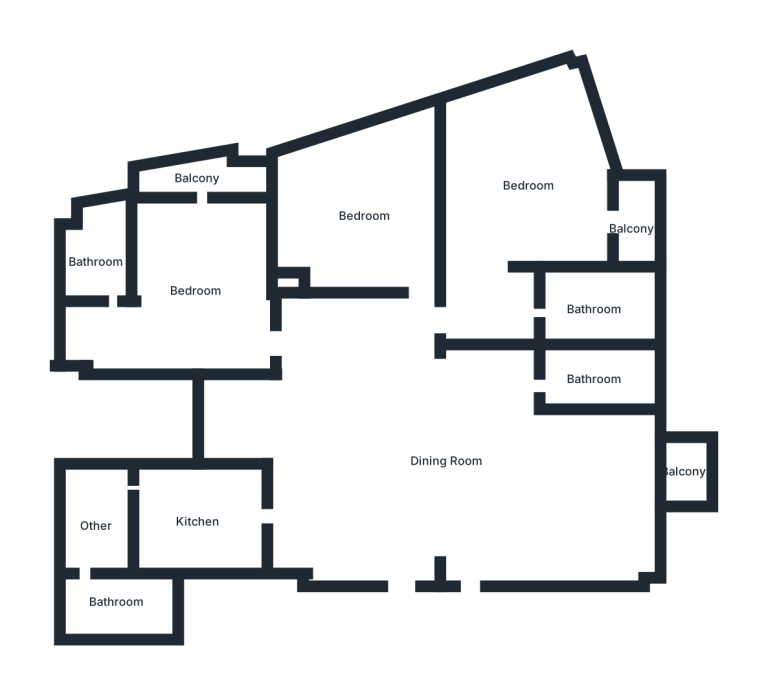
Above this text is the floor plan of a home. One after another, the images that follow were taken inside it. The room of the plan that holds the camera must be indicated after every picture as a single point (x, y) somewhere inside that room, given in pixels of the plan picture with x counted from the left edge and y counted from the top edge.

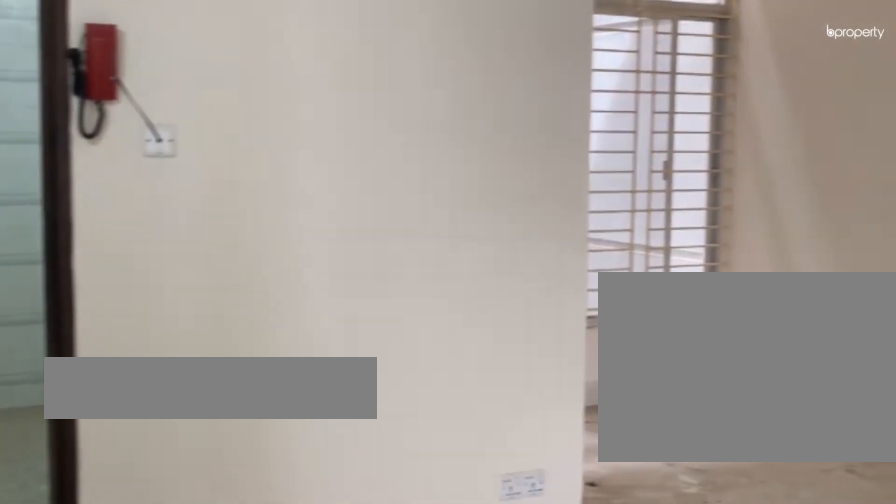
(444, 461)
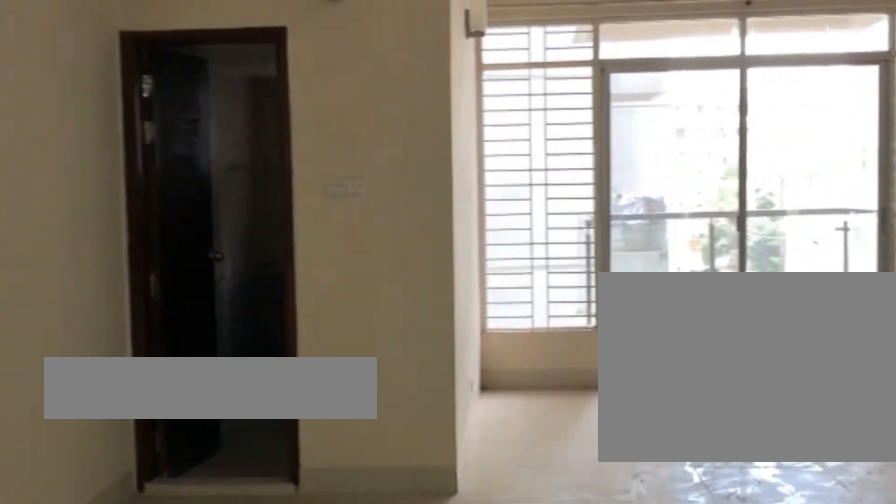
(444, 461)
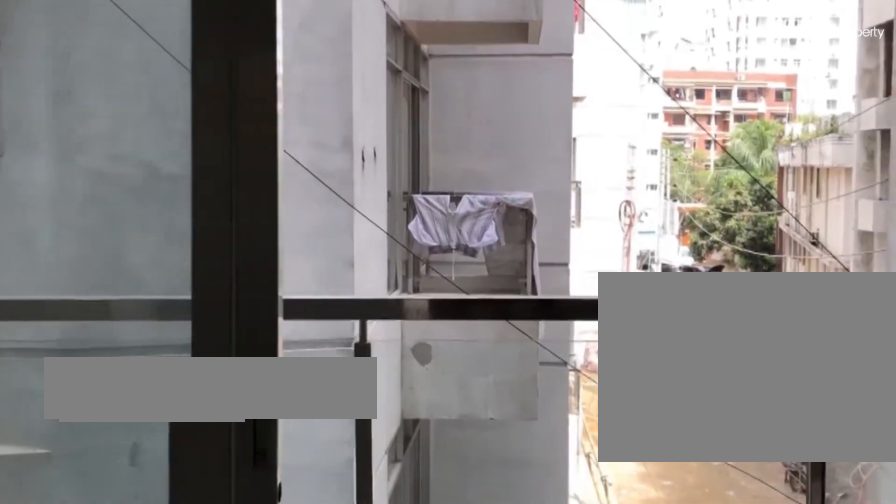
(682, 473)
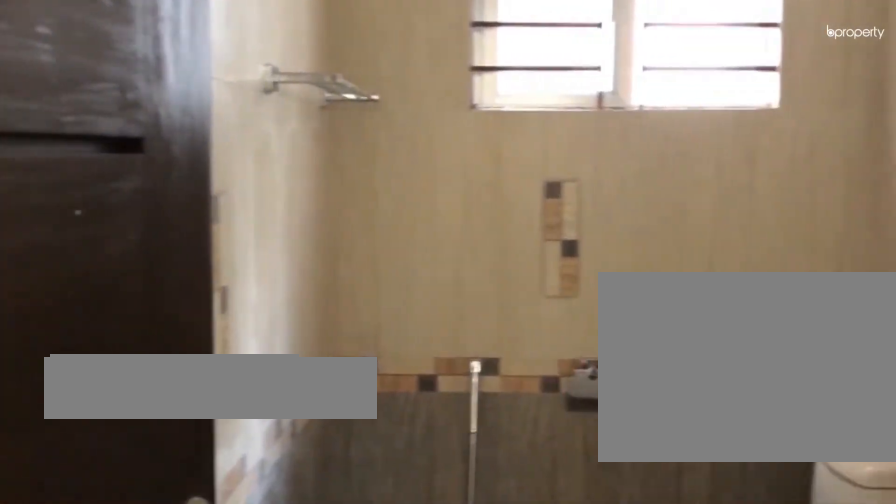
(591, 380)
